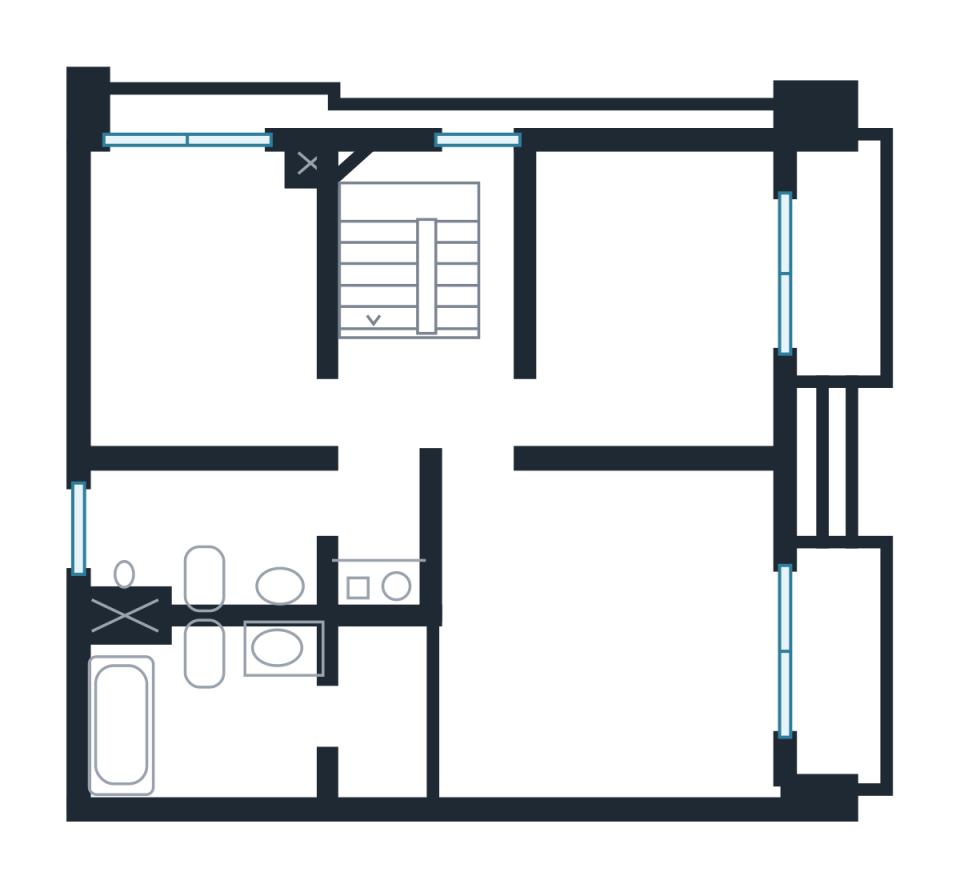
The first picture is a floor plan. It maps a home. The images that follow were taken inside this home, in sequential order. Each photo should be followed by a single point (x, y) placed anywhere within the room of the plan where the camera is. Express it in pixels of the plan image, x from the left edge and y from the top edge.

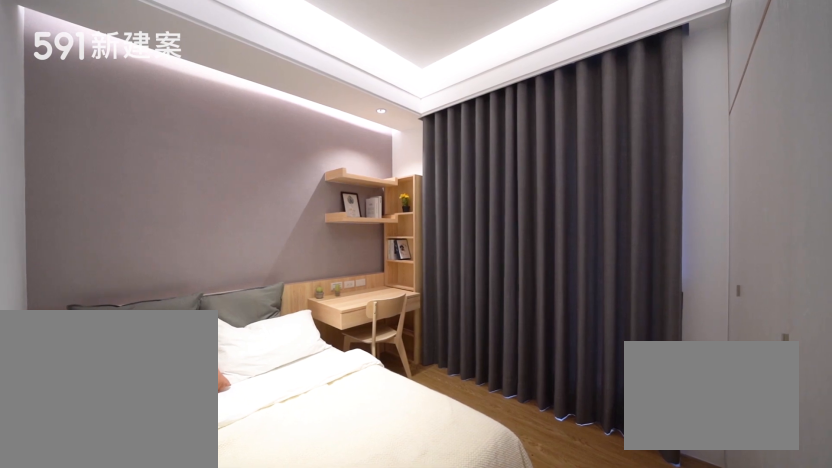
(657, 296)
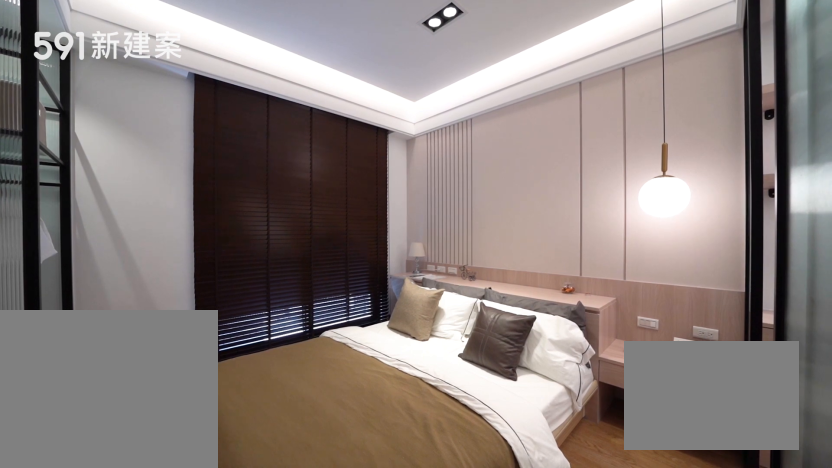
(571, 646)
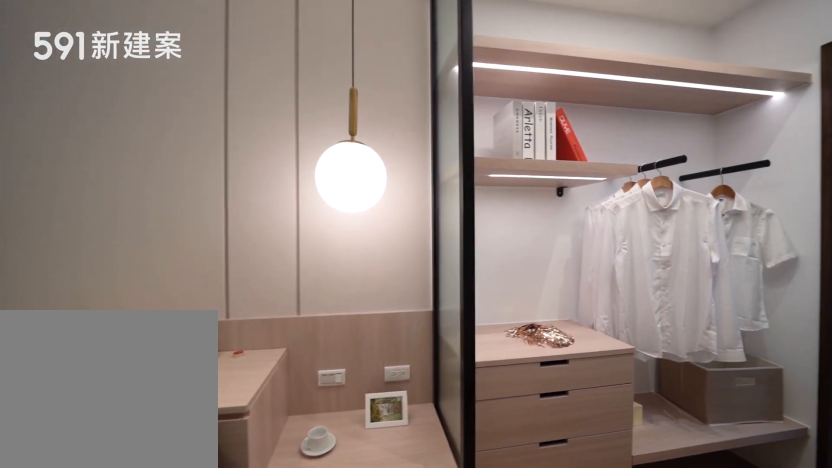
(571, 646)
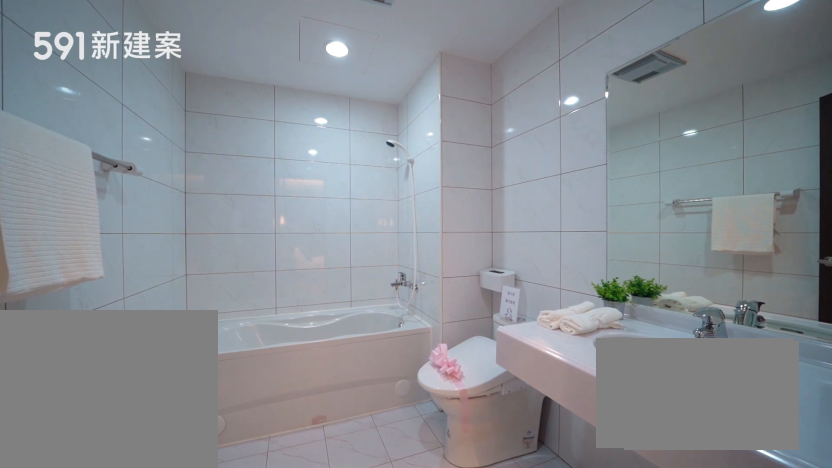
(198, 714)
